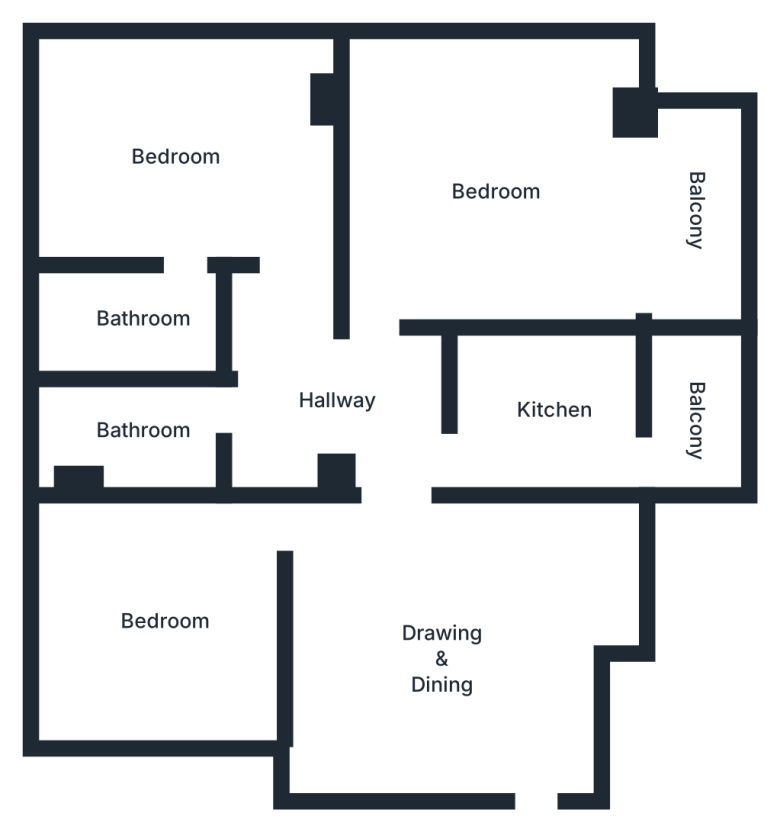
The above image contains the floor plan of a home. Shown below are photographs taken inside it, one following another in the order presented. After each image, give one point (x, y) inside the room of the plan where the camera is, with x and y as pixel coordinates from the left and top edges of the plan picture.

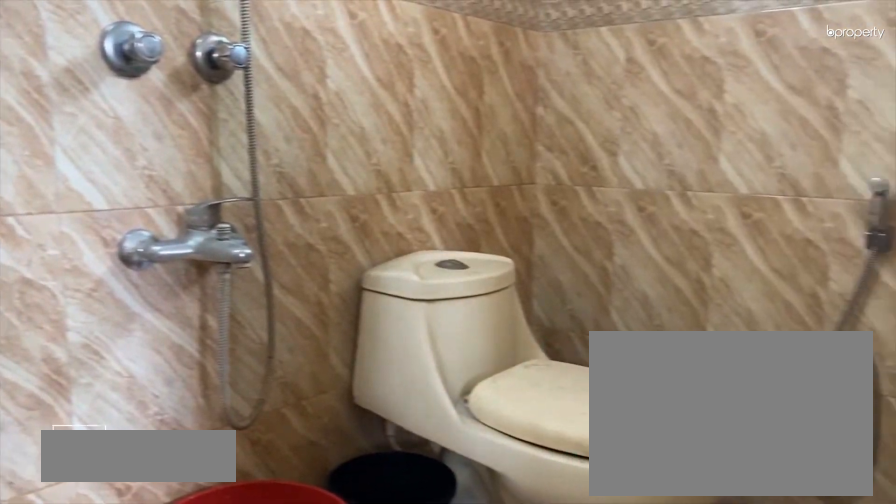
(143, 324)
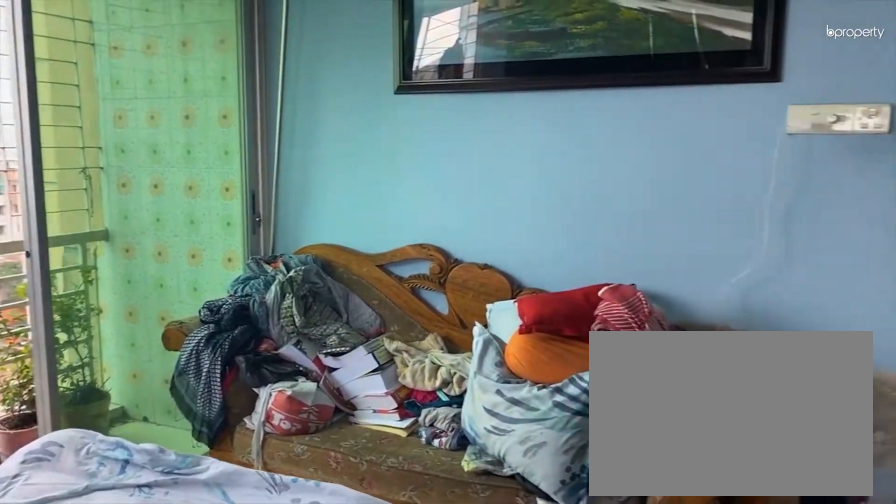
(498, 190)
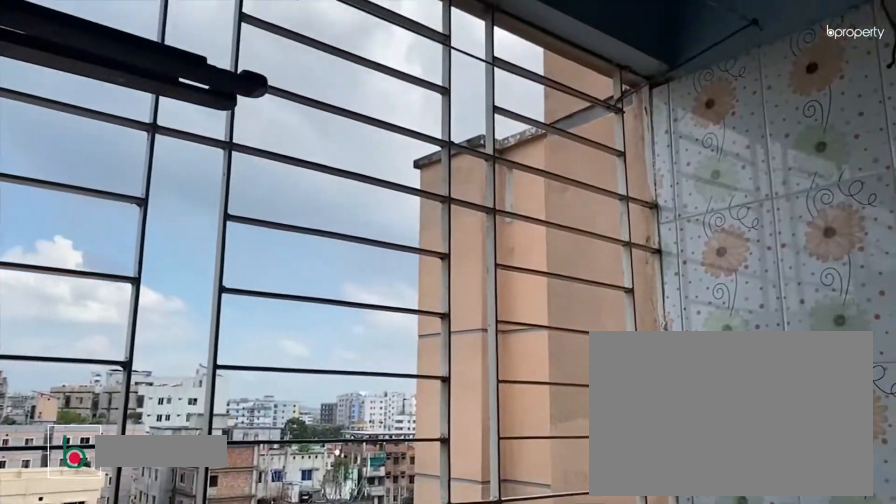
(697, 213)
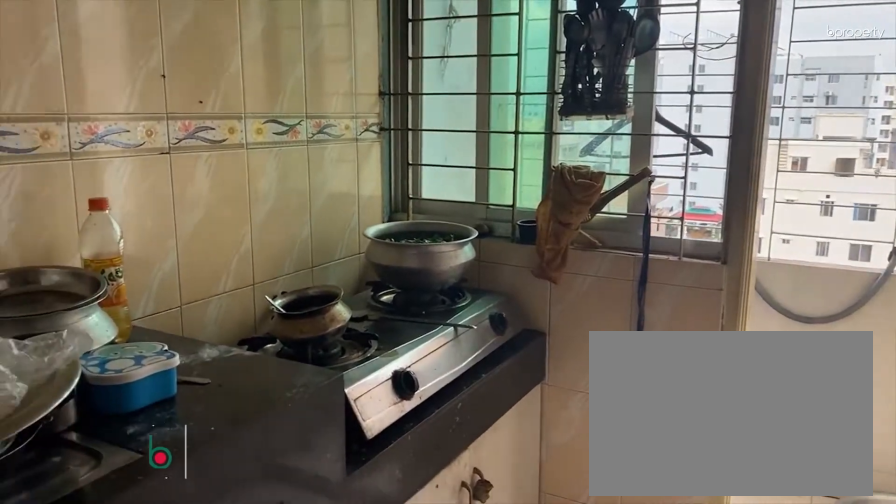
(555, 410)
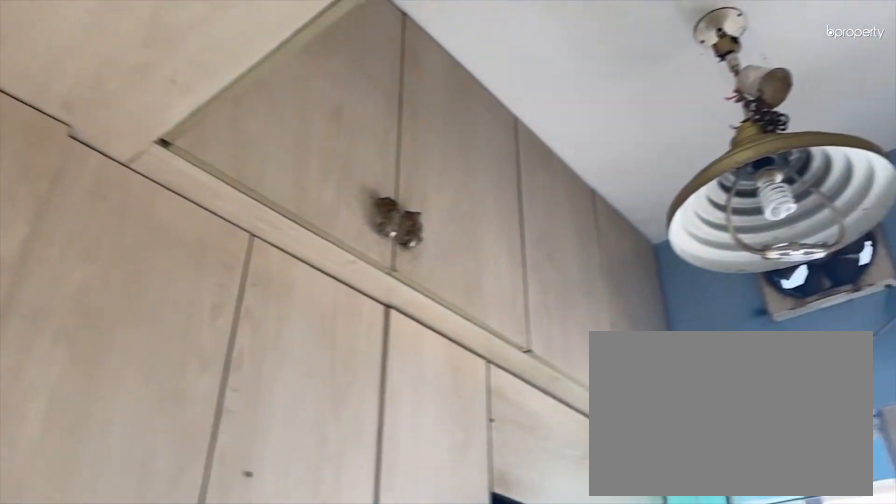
(555, 410)
